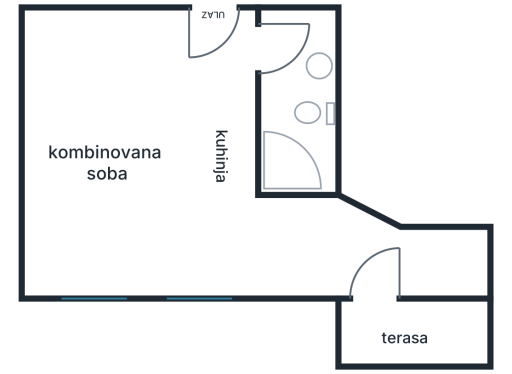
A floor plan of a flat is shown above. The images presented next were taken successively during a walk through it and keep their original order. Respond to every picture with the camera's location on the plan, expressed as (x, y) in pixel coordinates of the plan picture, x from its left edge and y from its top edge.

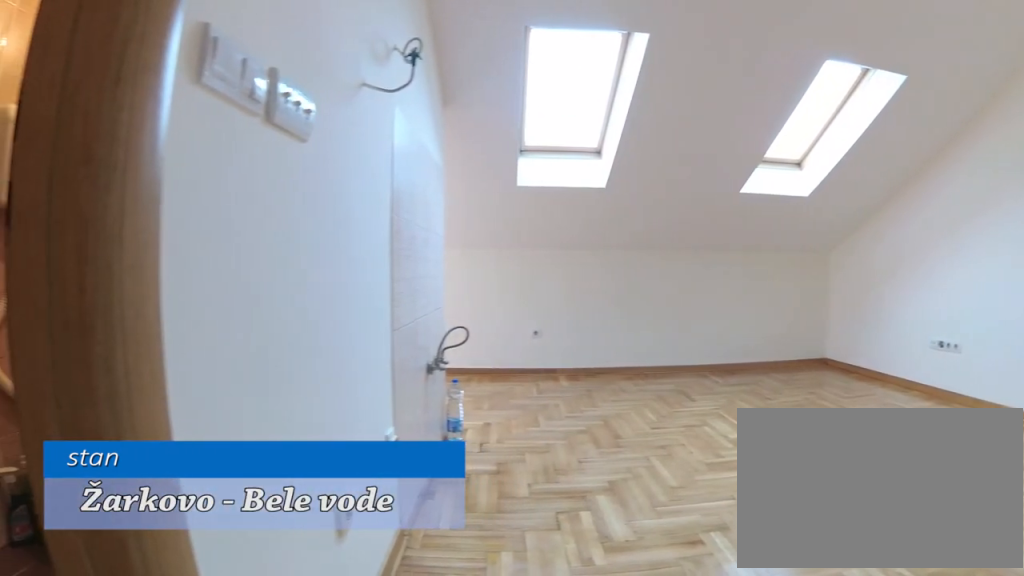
(217, 18)
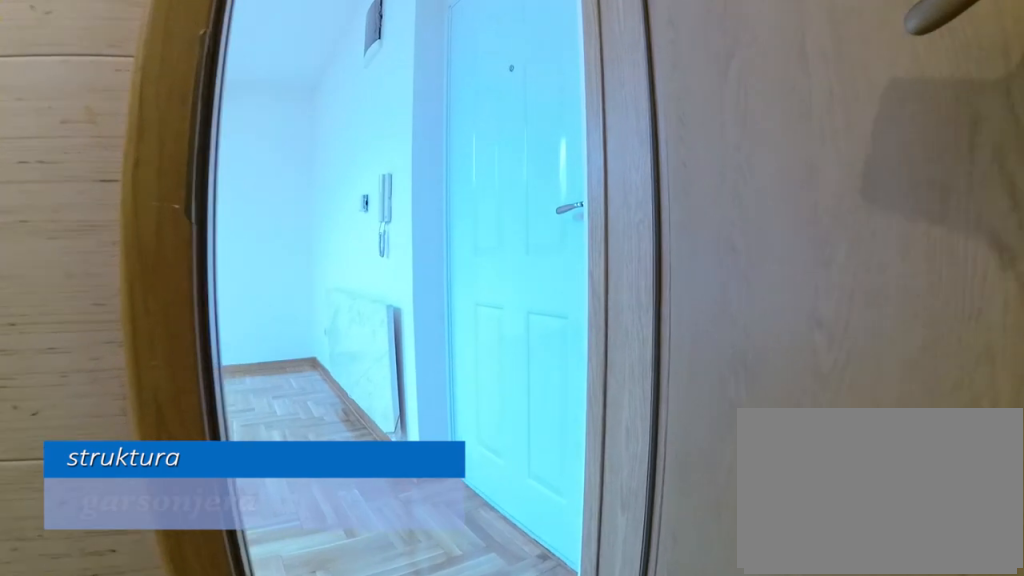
(309, 66)
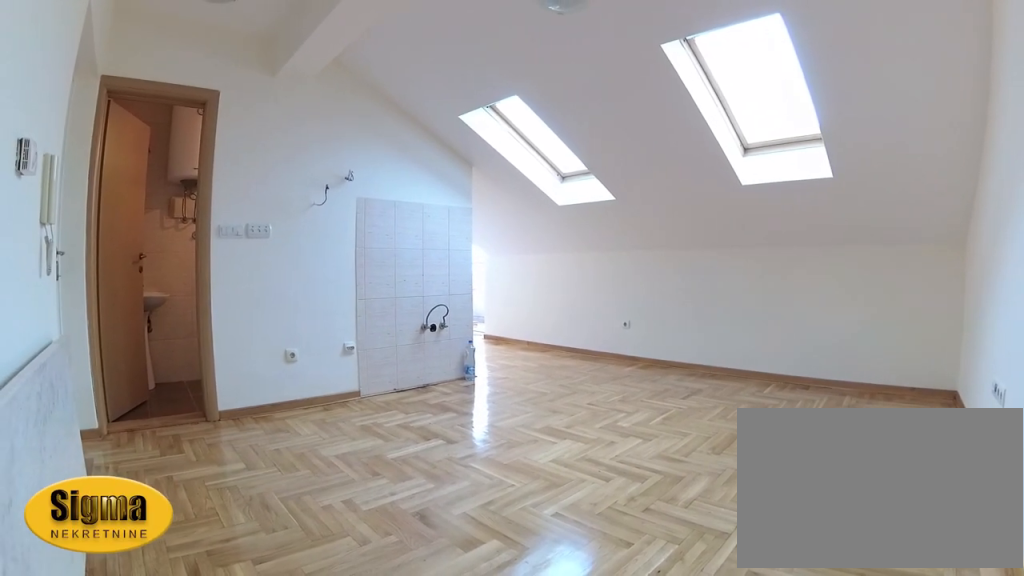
(68, 41)
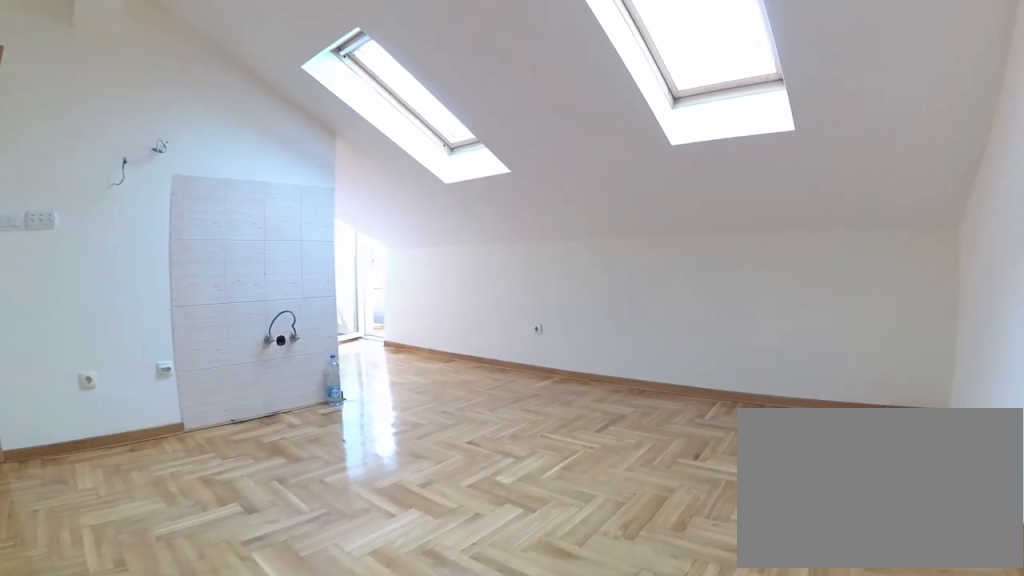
(68, 72)
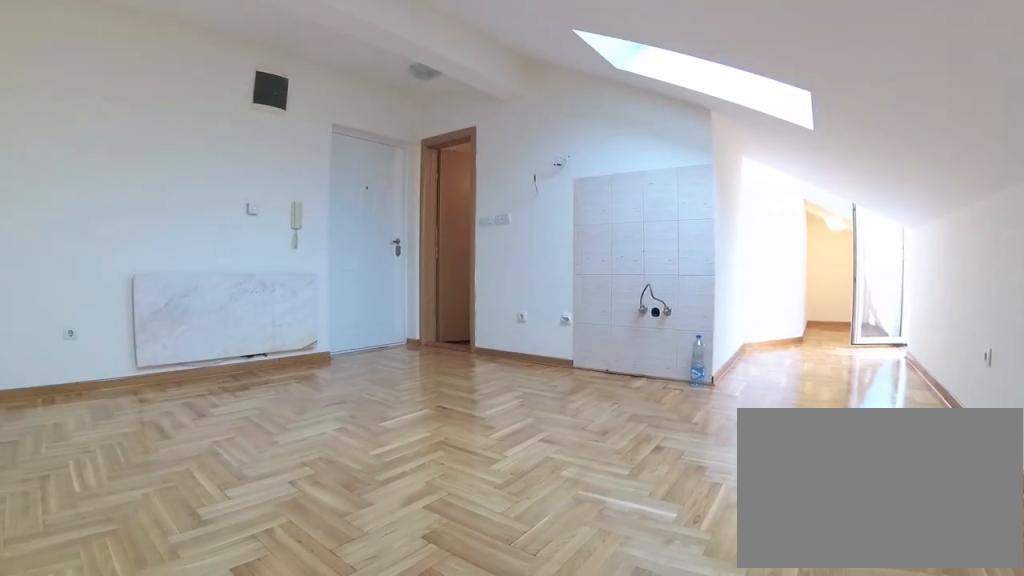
(58, 234)
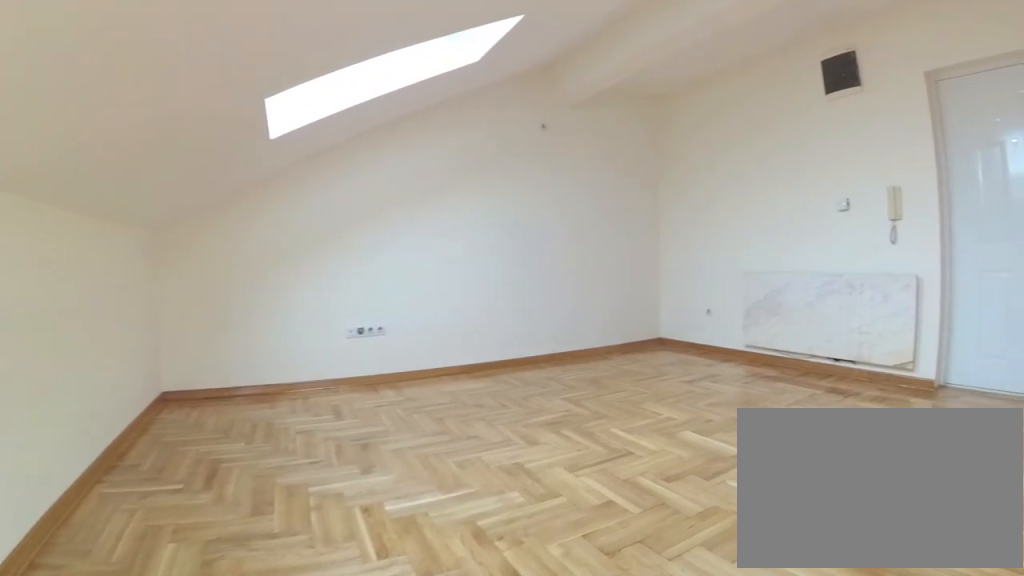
(251, 239)
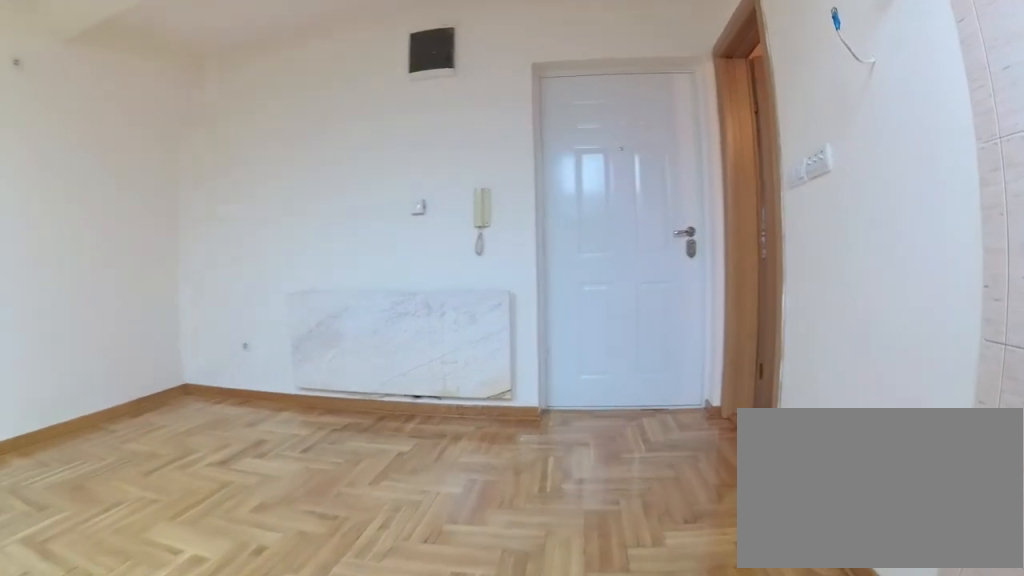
(230, 197)
